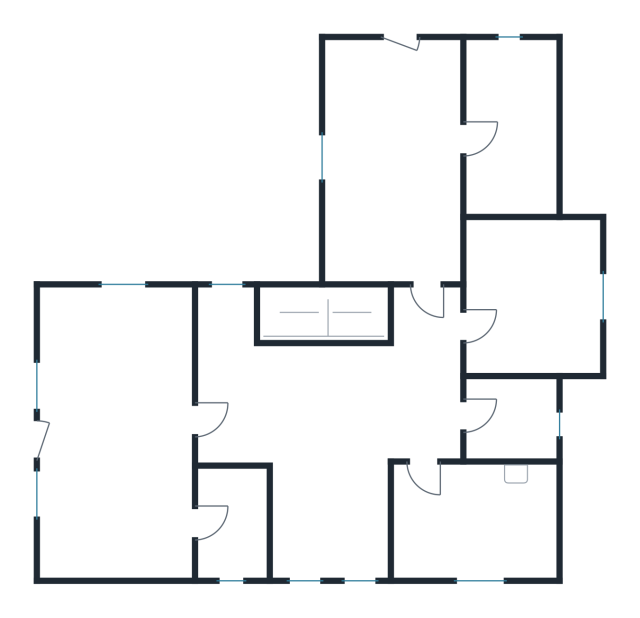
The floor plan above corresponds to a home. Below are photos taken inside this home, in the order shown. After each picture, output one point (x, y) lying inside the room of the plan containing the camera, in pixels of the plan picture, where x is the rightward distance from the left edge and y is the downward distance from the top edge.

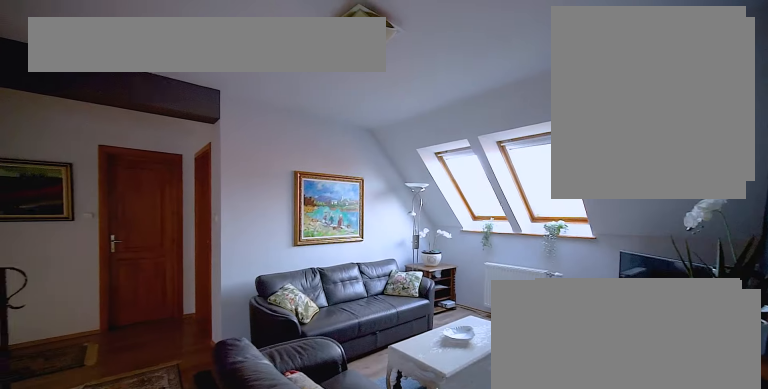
(329, 449)
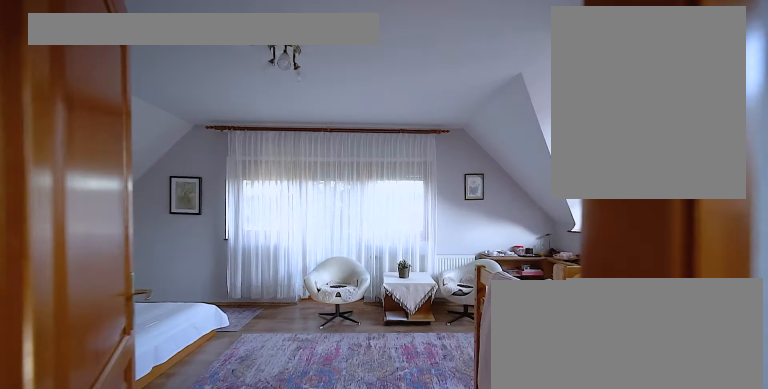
(117, 434)
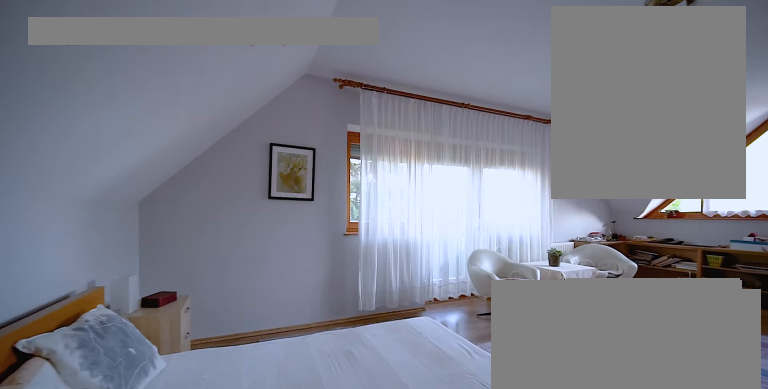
(117, 435)
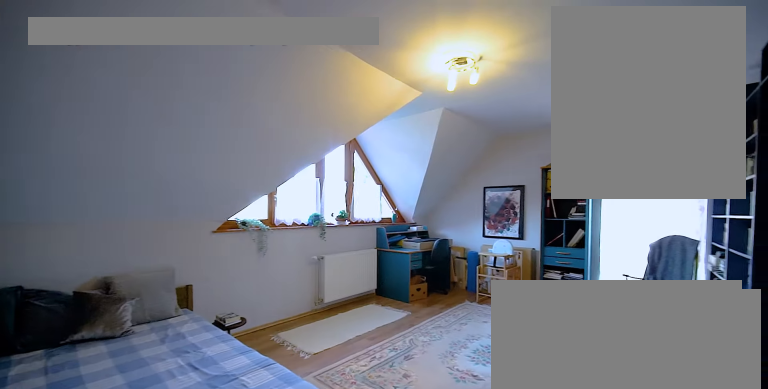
(395, 164)
